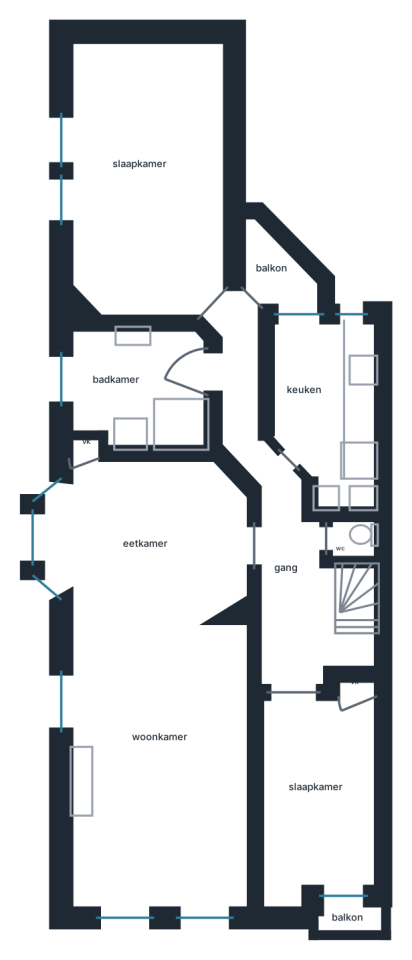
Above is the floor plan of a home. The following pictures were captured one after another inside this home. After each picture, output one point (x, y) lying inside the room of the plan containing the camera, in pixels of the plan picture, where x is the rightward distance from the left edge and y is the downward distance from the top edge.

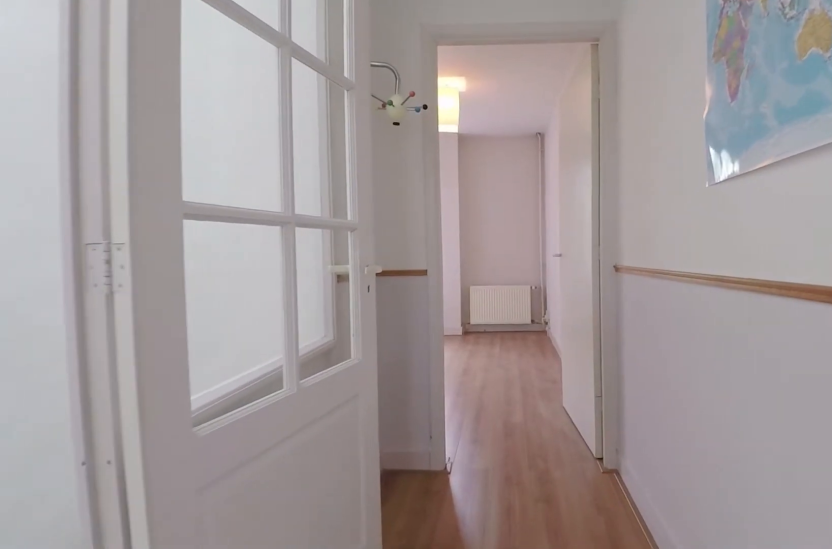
(353, 600)
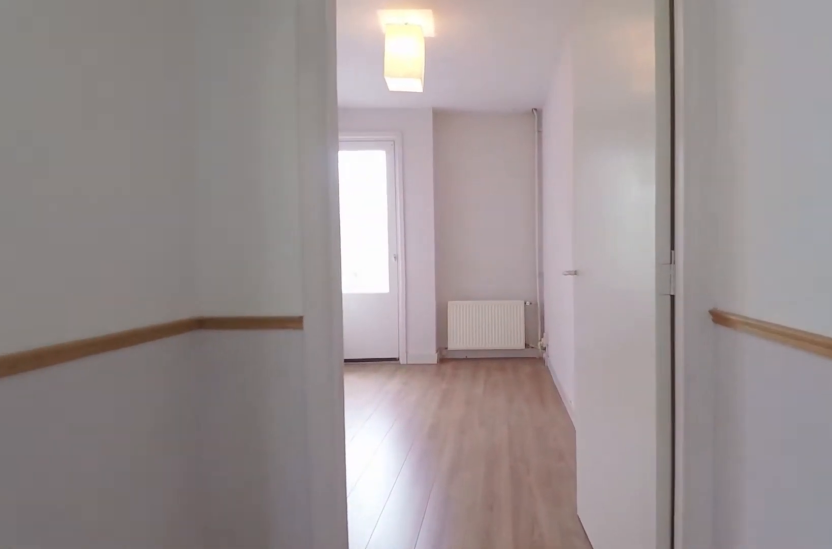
(353, 600)
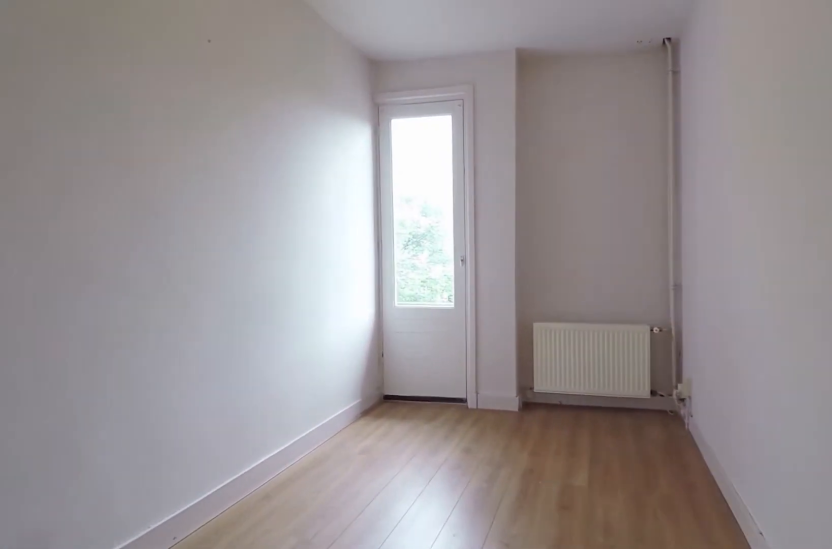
(317, 797)
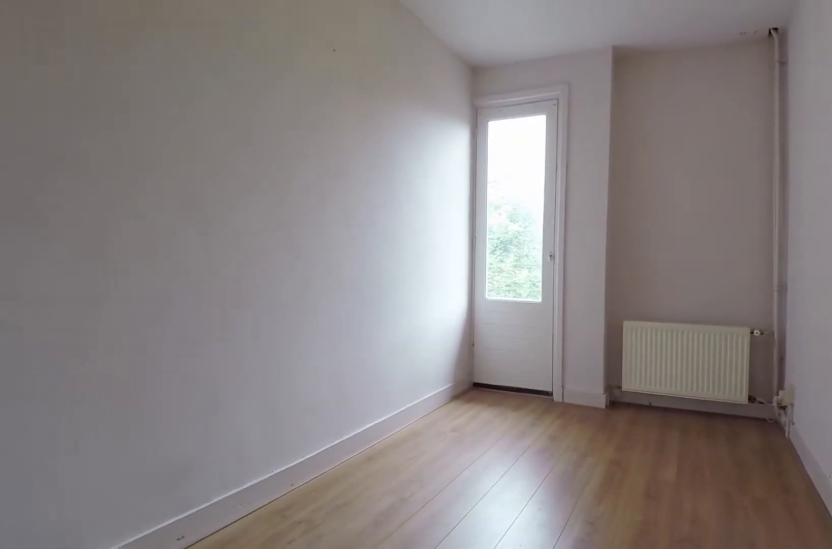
(317, 797)
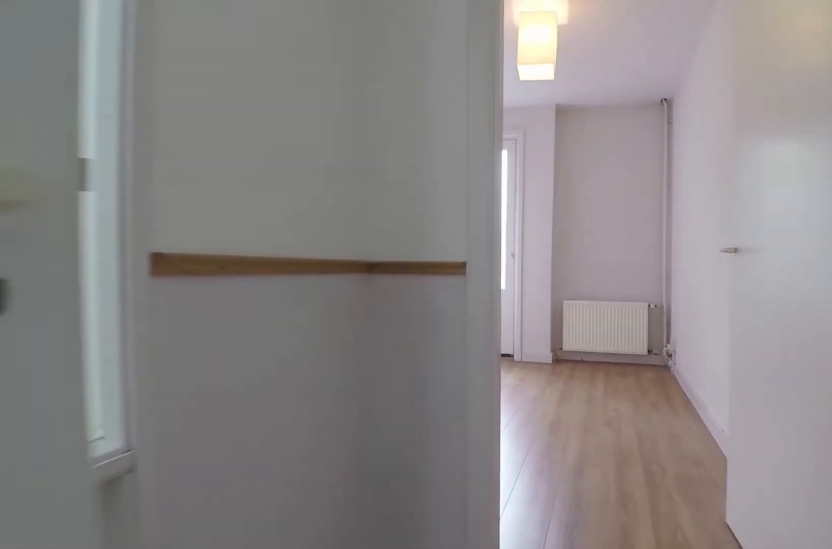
(356, 600)
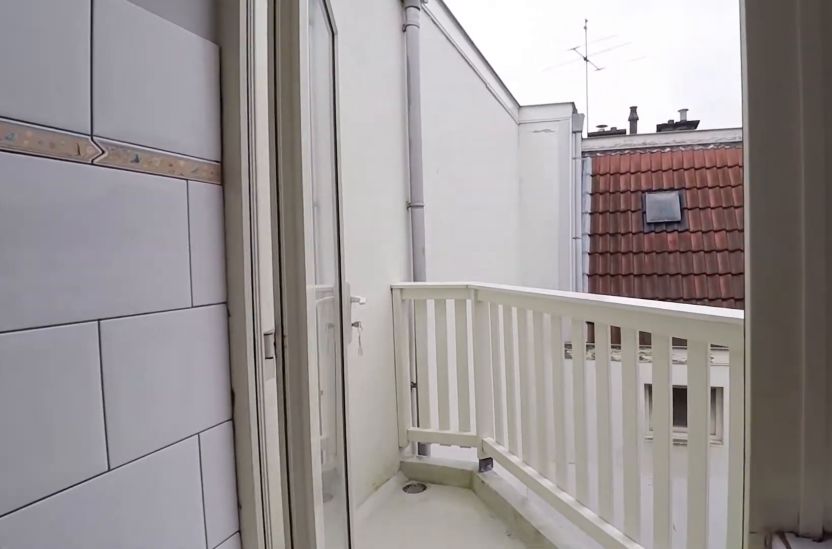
(328, 393)
